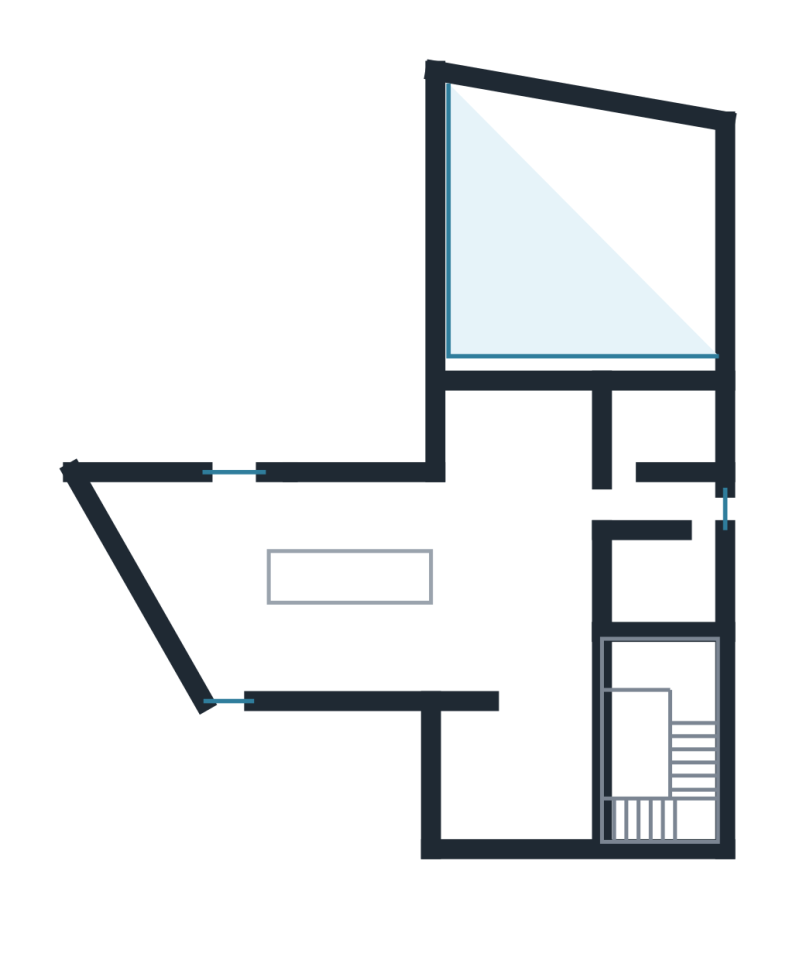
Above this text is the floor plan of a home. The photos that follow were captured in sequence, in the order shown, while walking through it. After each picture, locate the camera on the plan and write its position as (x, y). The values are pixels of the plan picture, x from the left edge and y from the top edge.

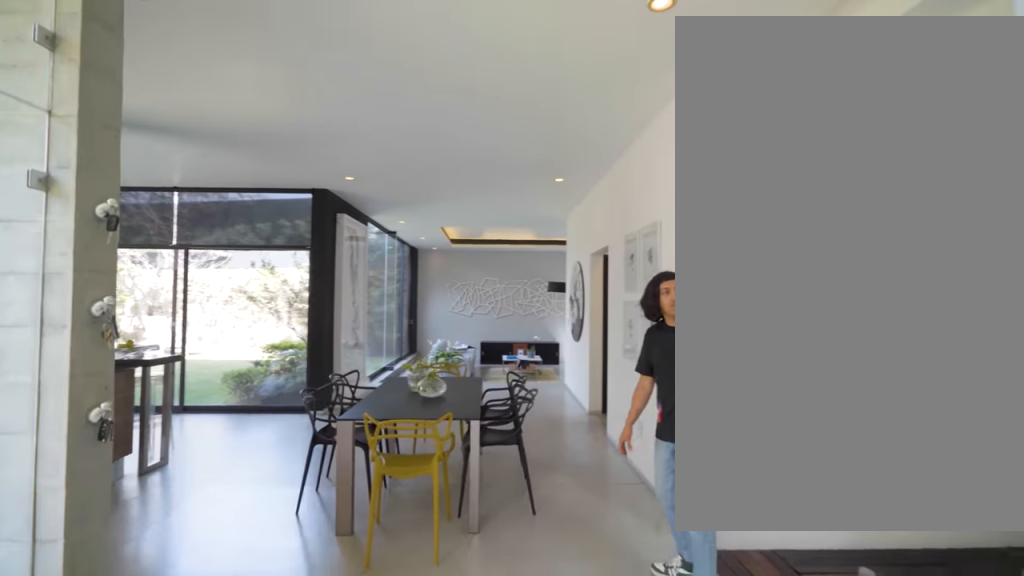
(549, 657)
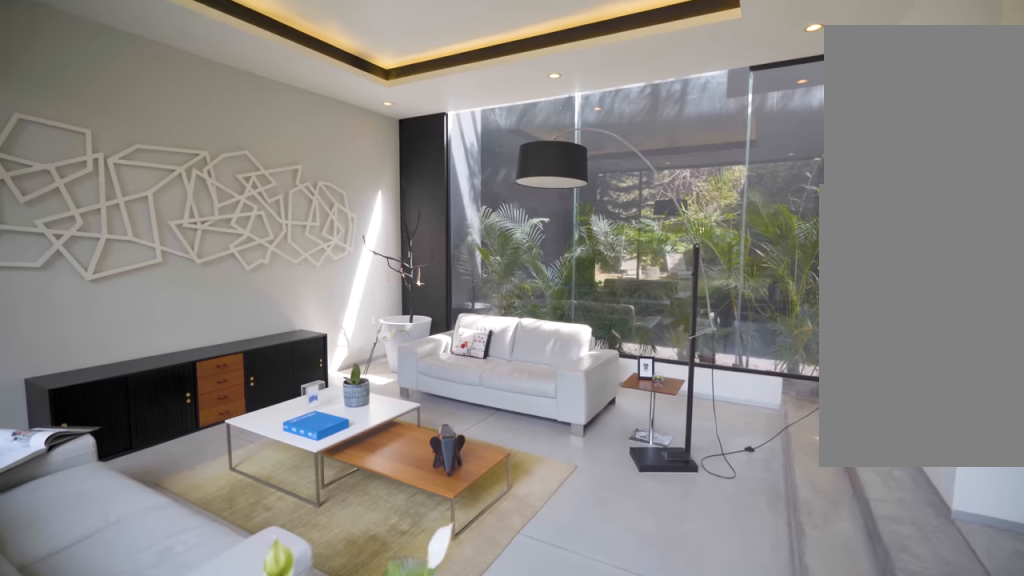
(514, 395)
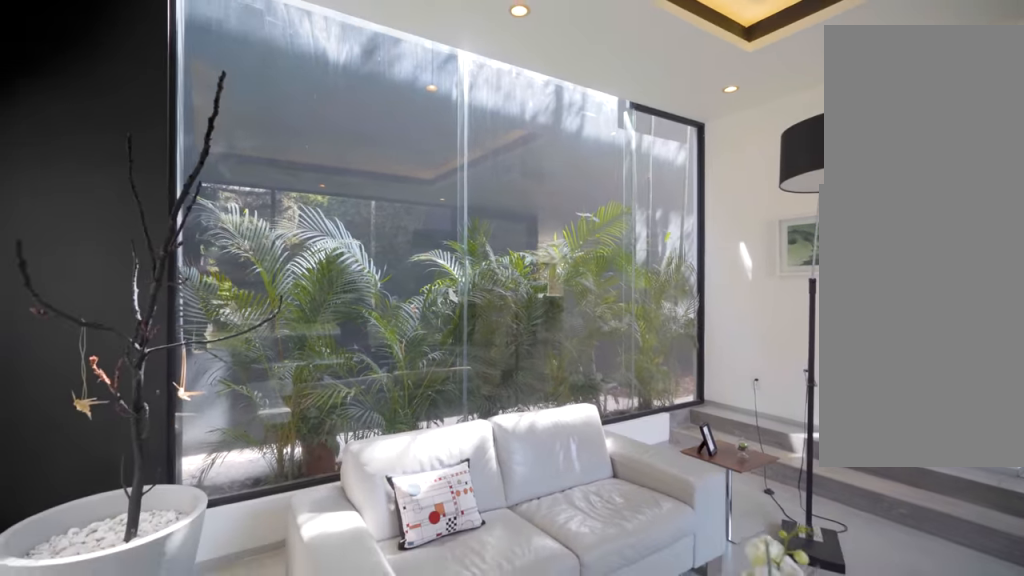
(588, 141)
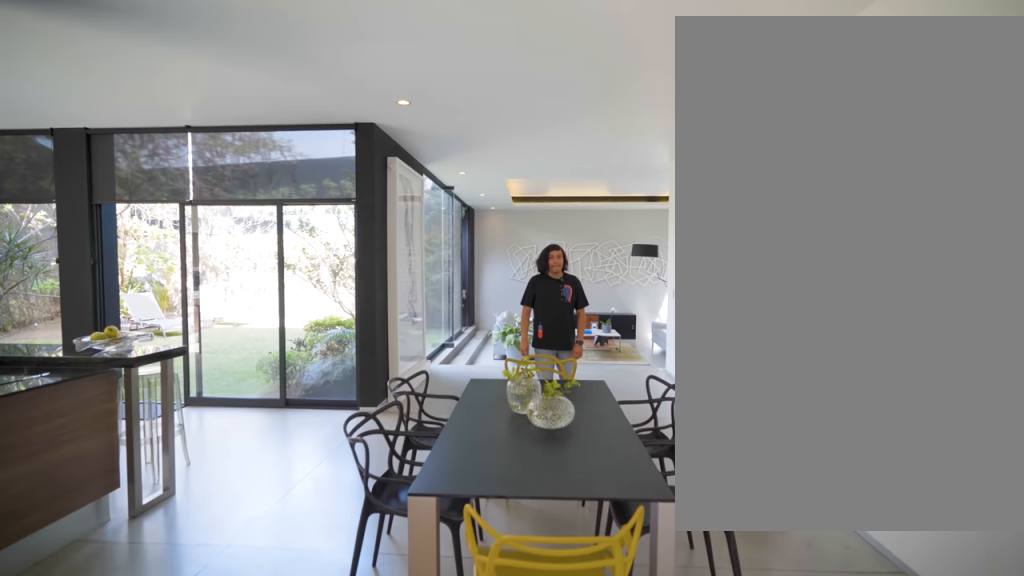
(520, 666)
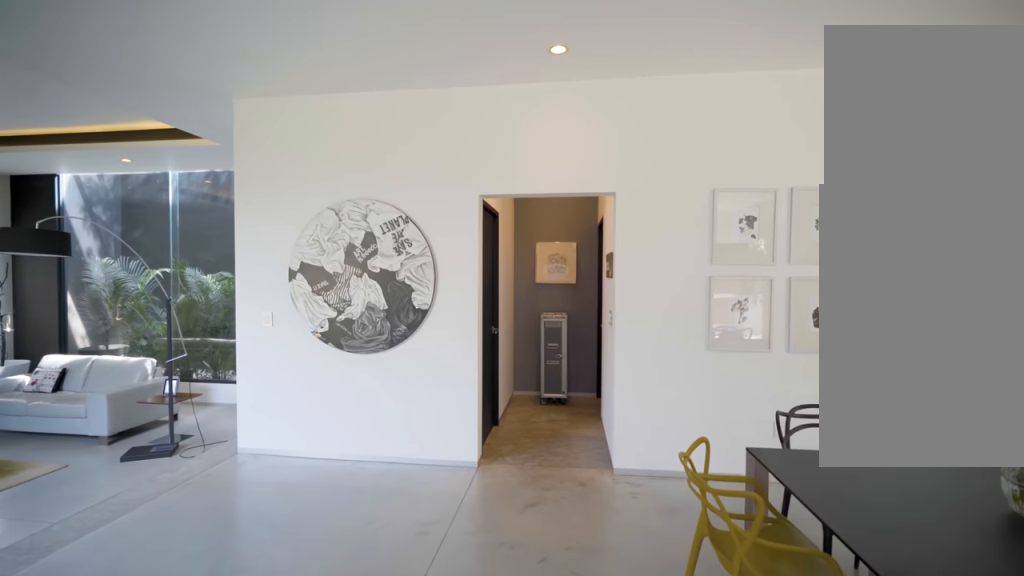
(499, 503)
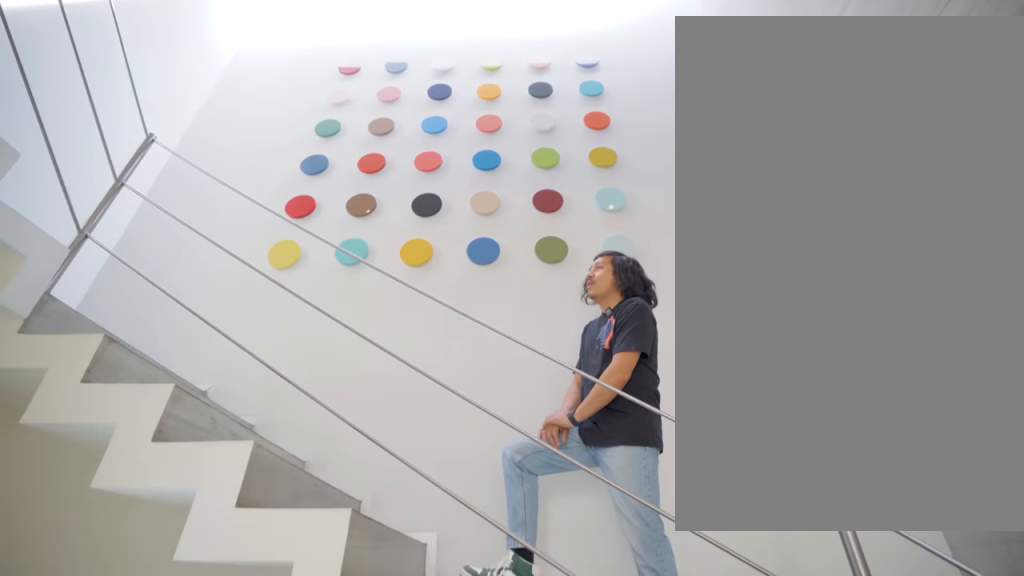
(563, 741)
